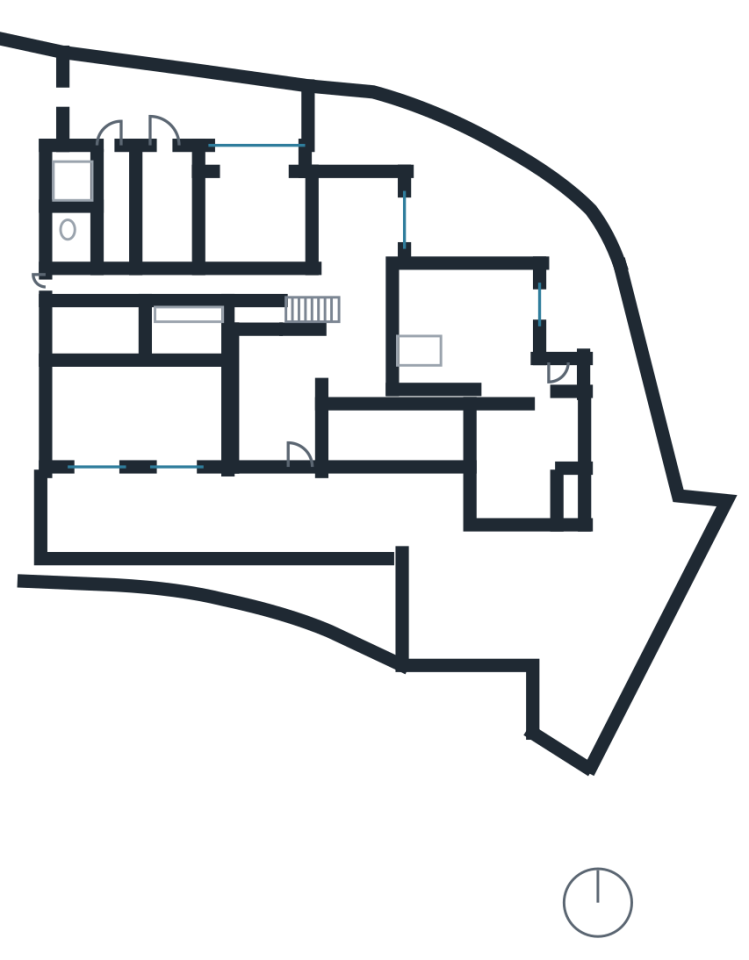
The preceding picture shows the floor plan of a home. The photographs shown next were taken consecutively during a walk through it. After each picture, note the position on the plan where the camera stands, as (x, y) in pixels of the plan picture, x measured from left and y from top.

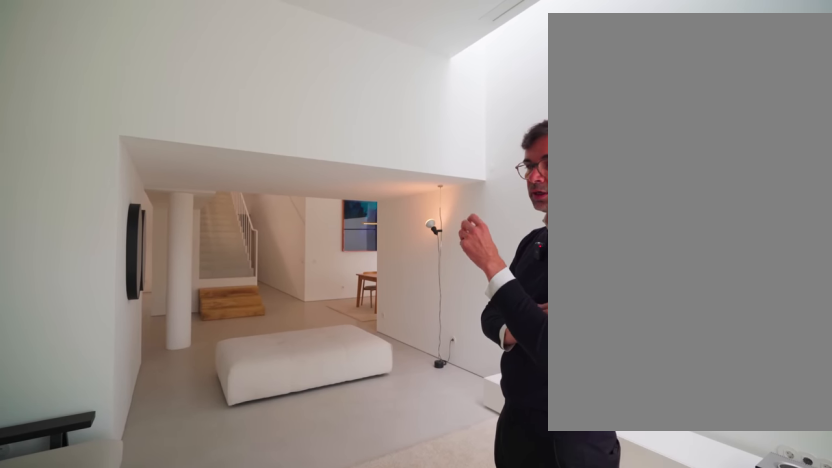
(518, 377)
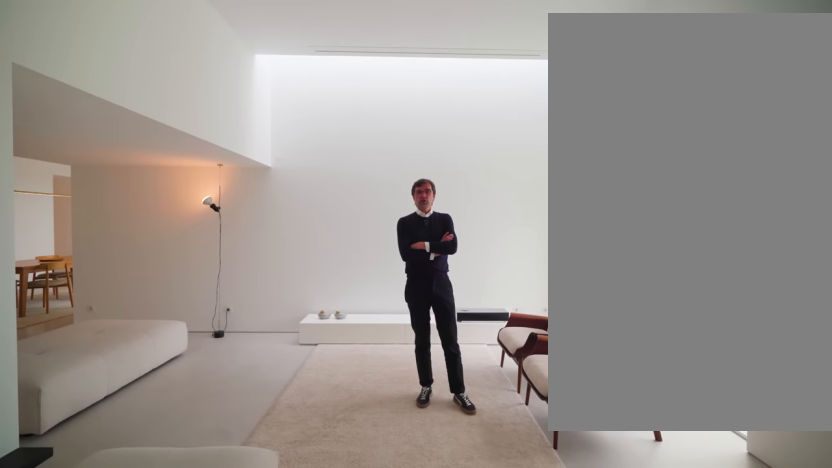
(494, 341)
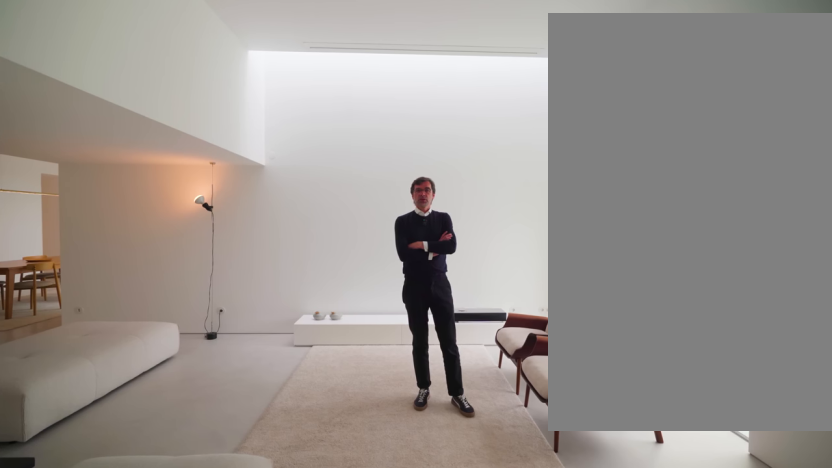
(494, 341)
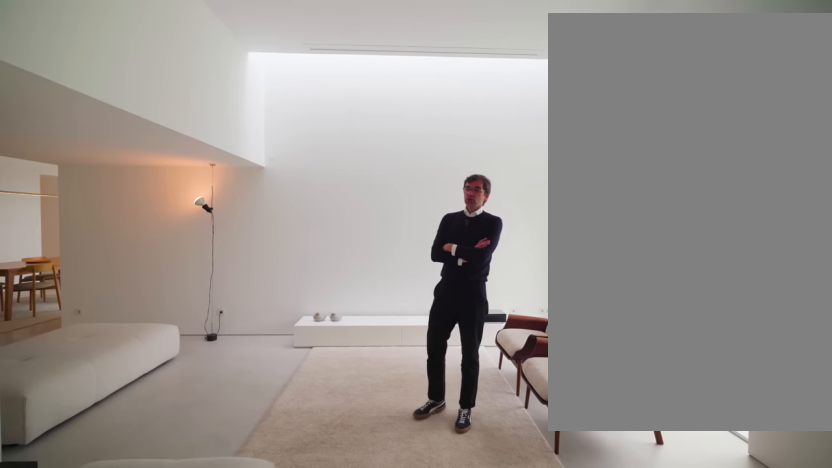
(494, 341)
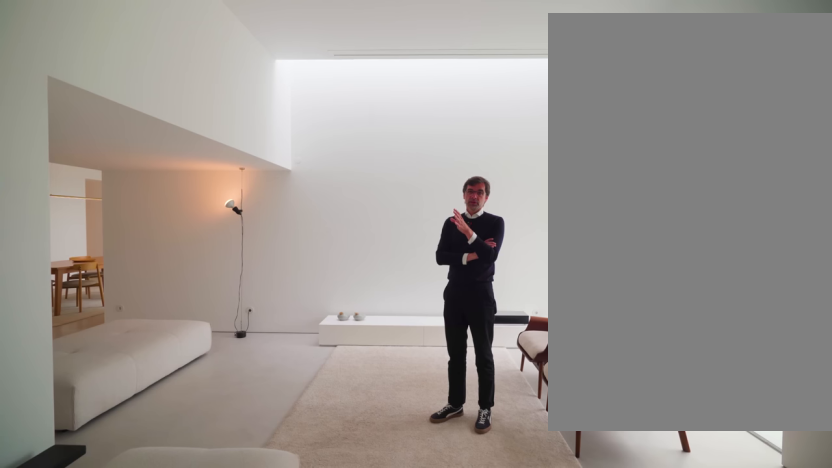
(495, 340)
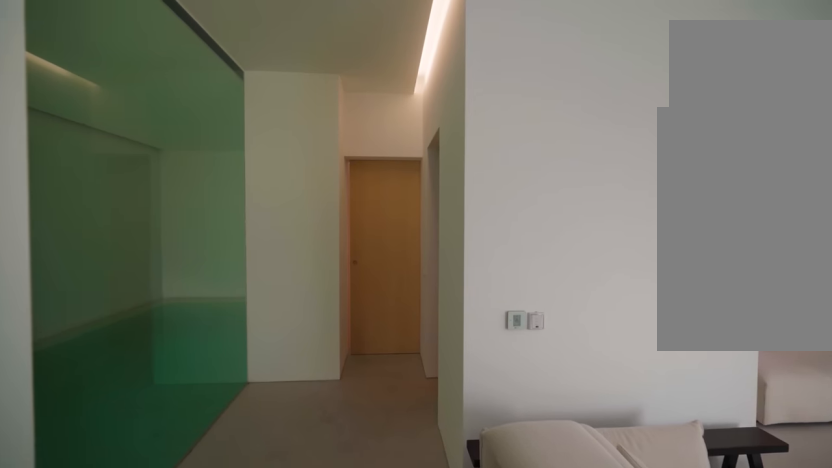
(494, 340)
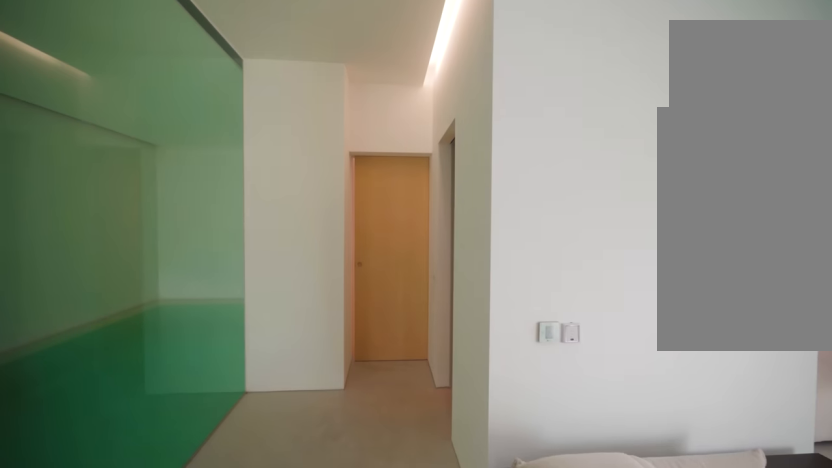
(494, 341)
